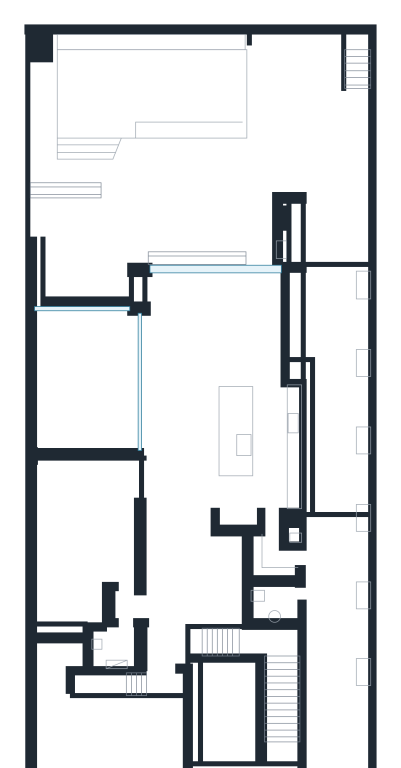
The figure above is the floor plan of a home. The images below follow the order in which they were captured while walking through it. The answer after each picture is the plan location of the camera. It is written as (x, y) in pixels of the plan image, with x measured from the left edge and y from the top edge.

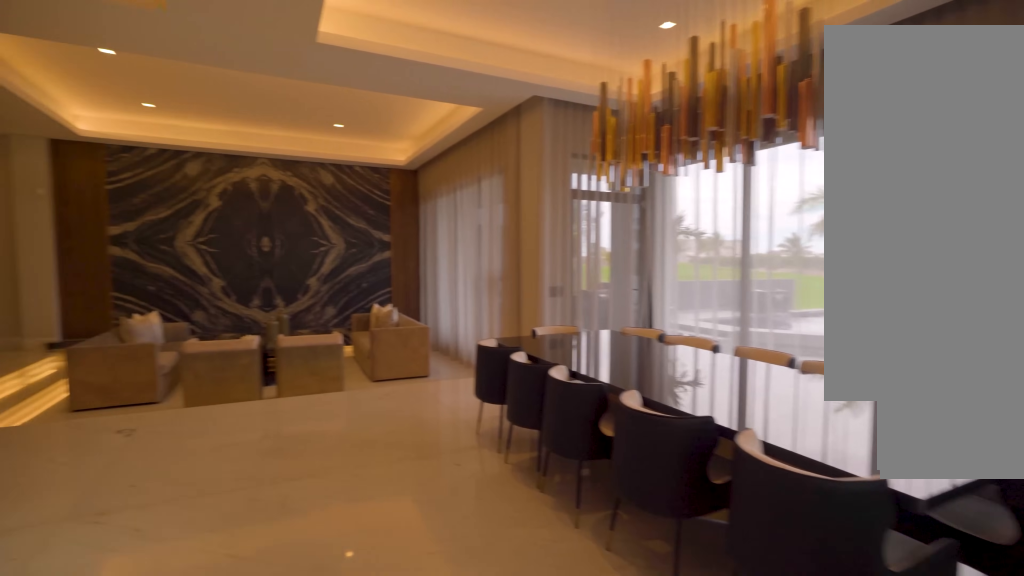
(251, 367)
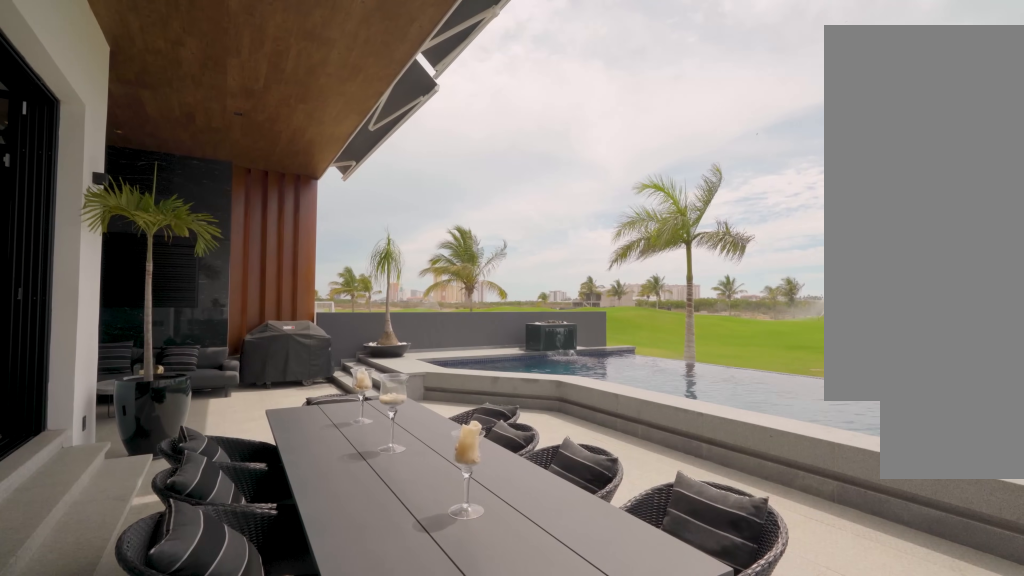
(265, 213)
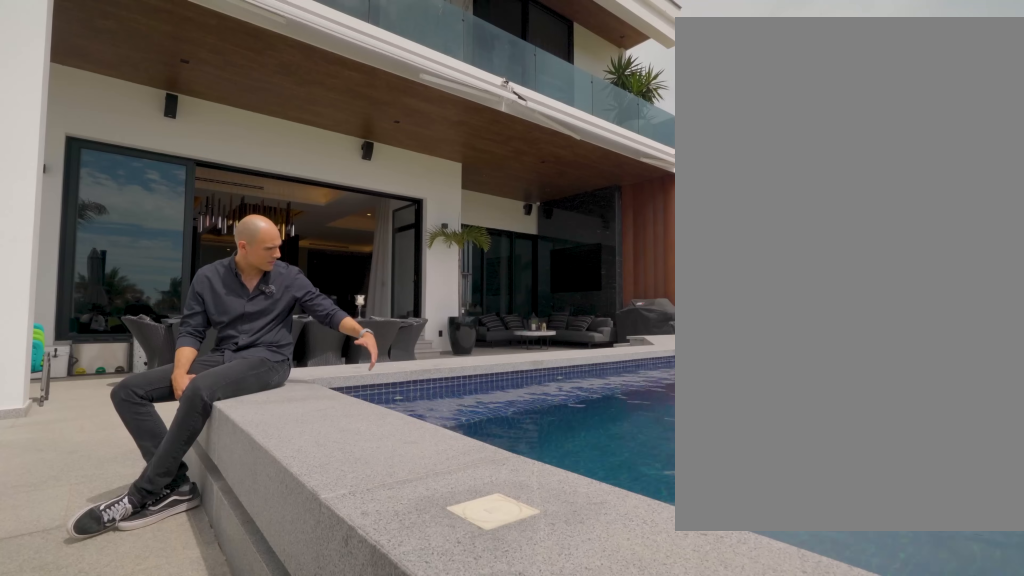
(277, 97)
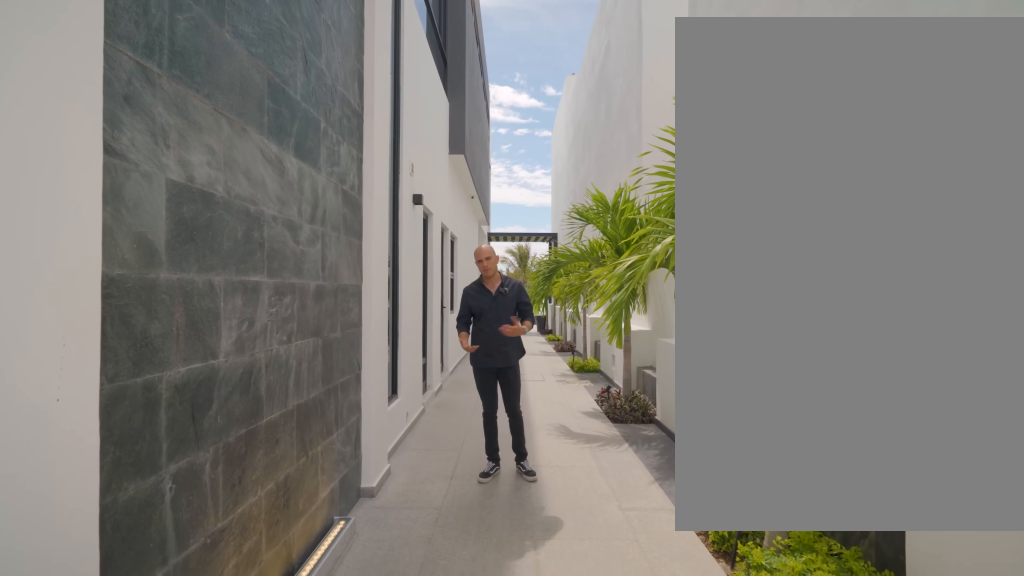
(342, 747)
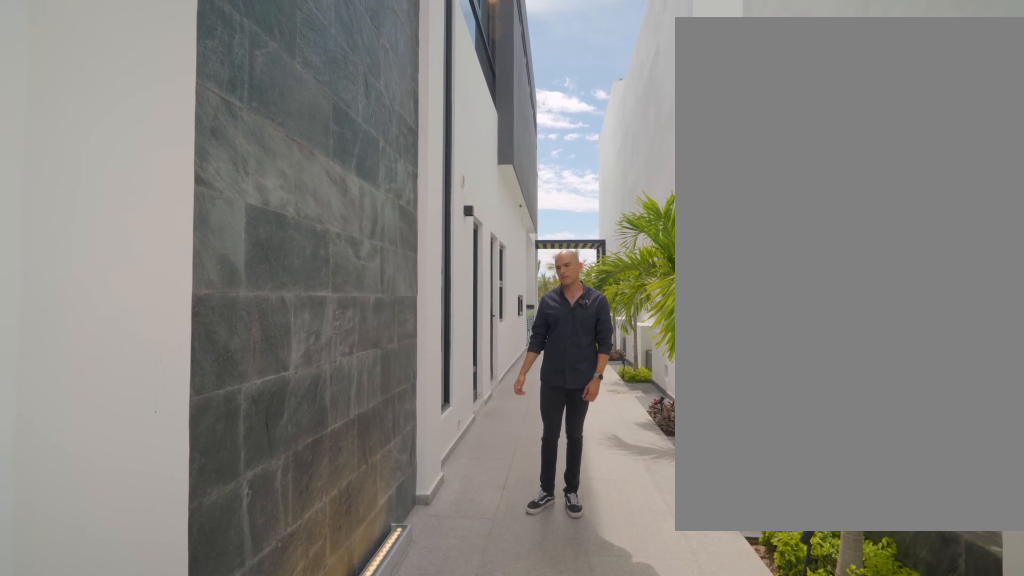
(342, 747)
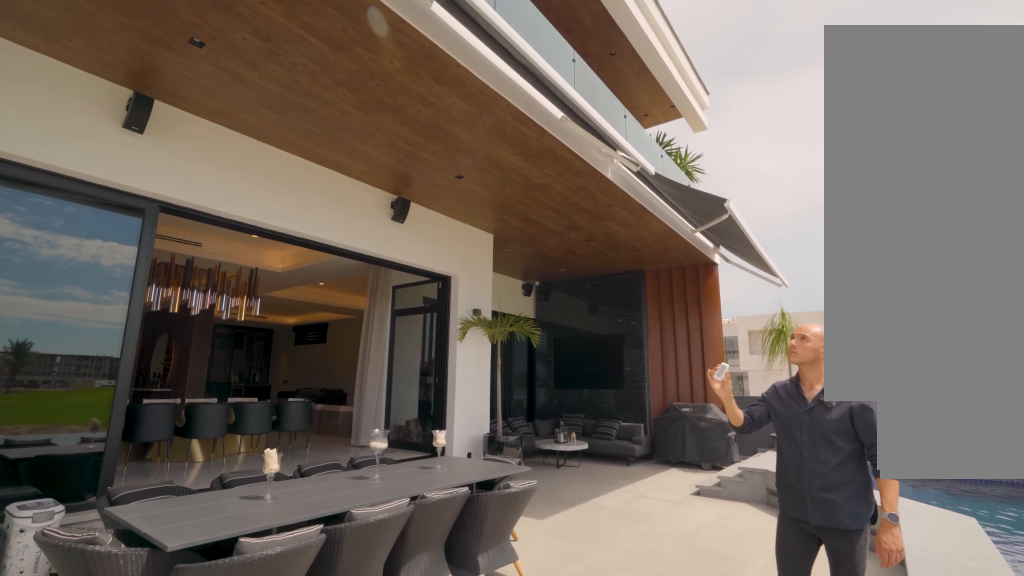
(262, 198)
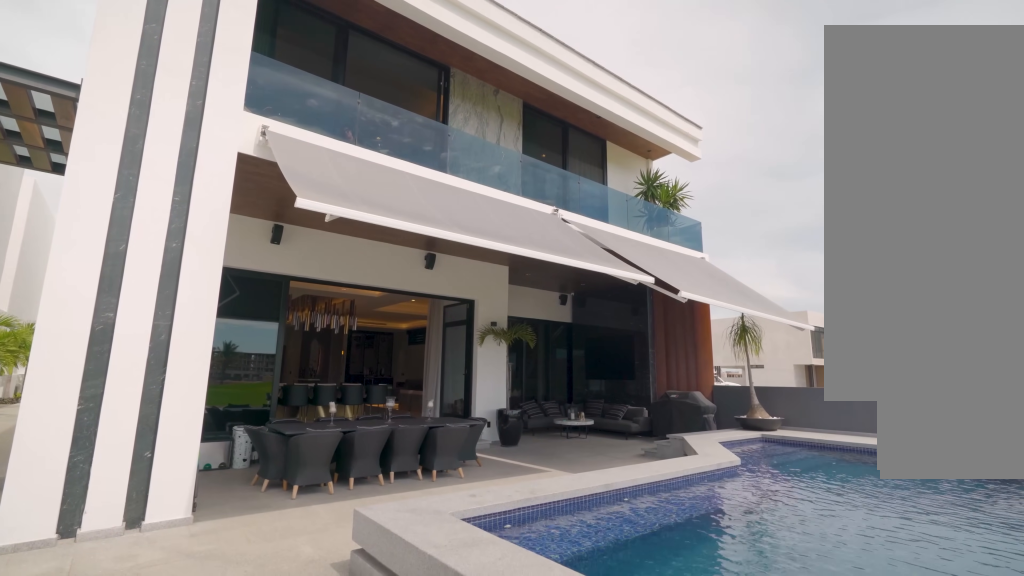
(279, 130)
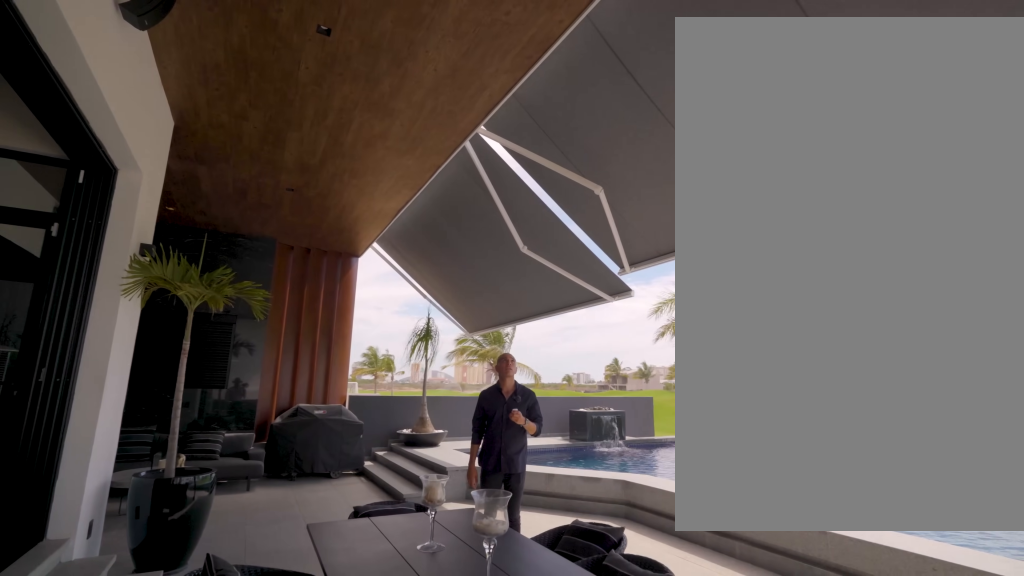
(268, 196)
